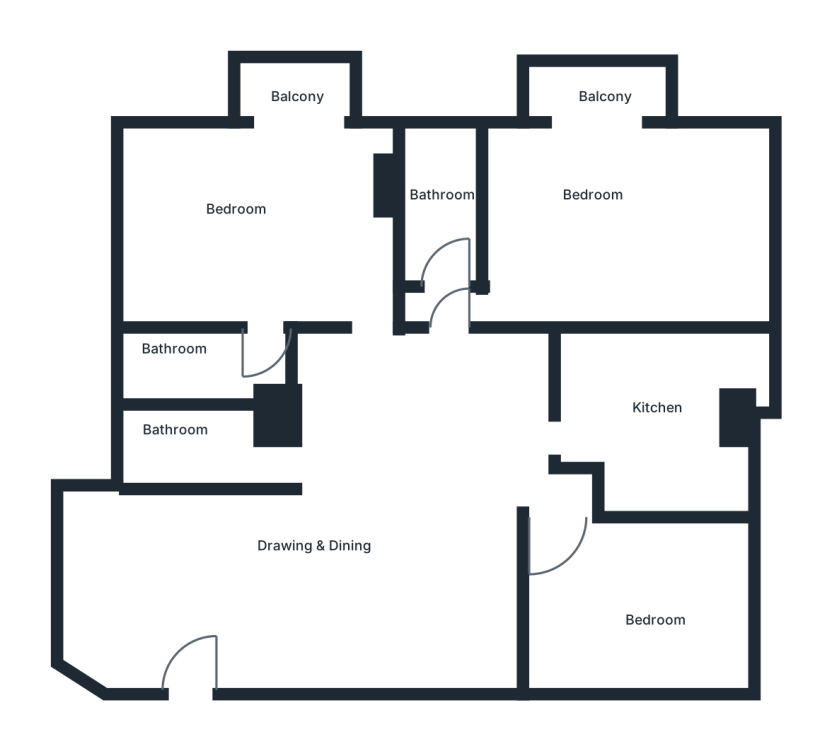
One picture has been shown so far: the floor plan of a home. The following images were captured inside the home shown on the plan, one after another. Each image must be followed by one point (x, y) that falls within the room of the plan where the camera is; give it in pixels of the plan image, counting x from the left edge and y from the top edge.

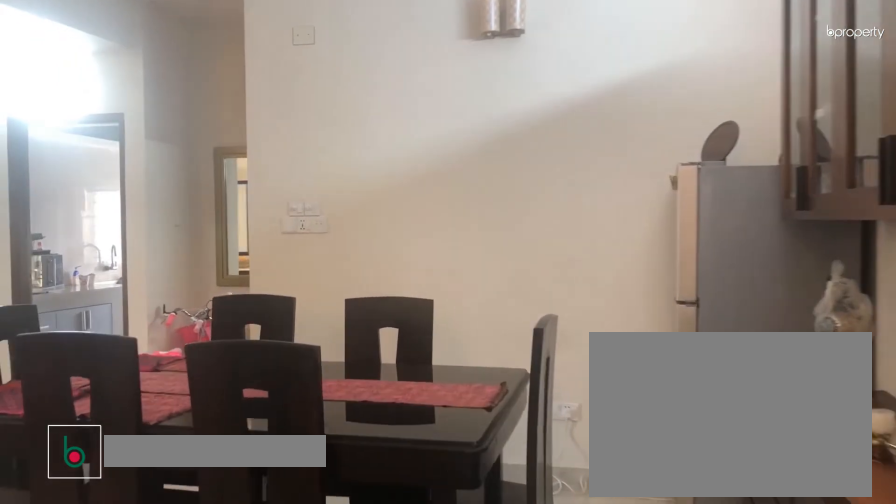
(401, 533)
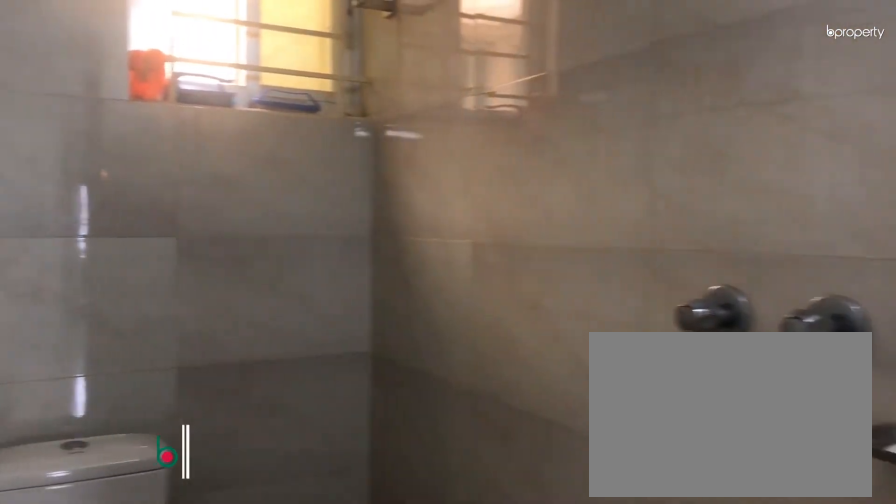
(189, 441)
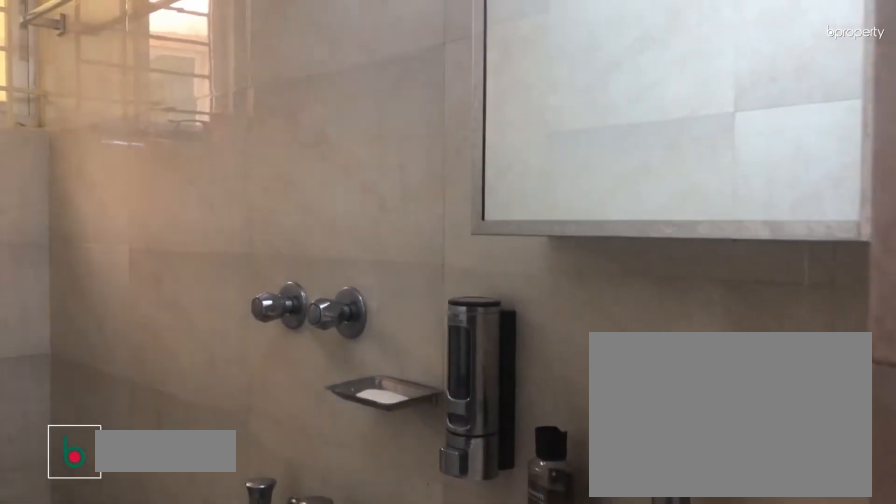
(189, 441)
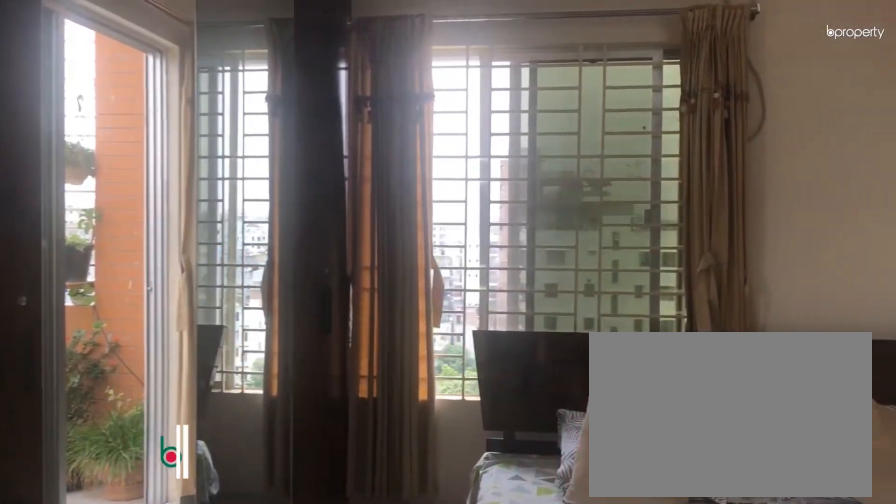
(617, 231)
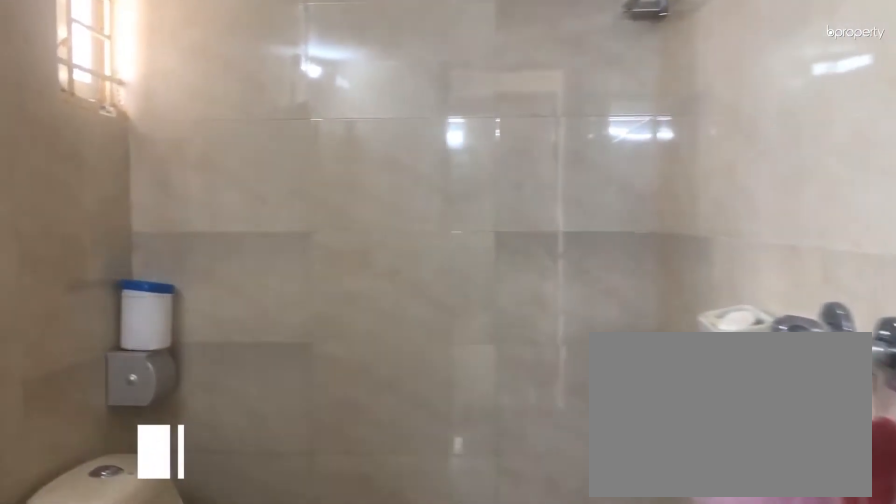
(444, 203)
